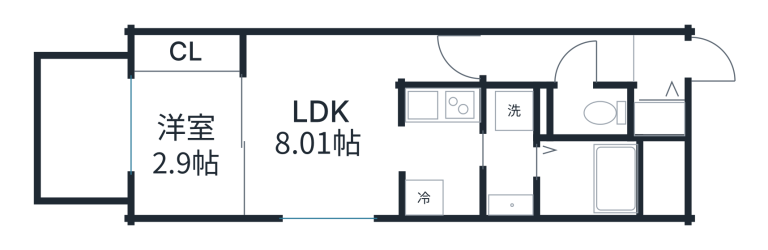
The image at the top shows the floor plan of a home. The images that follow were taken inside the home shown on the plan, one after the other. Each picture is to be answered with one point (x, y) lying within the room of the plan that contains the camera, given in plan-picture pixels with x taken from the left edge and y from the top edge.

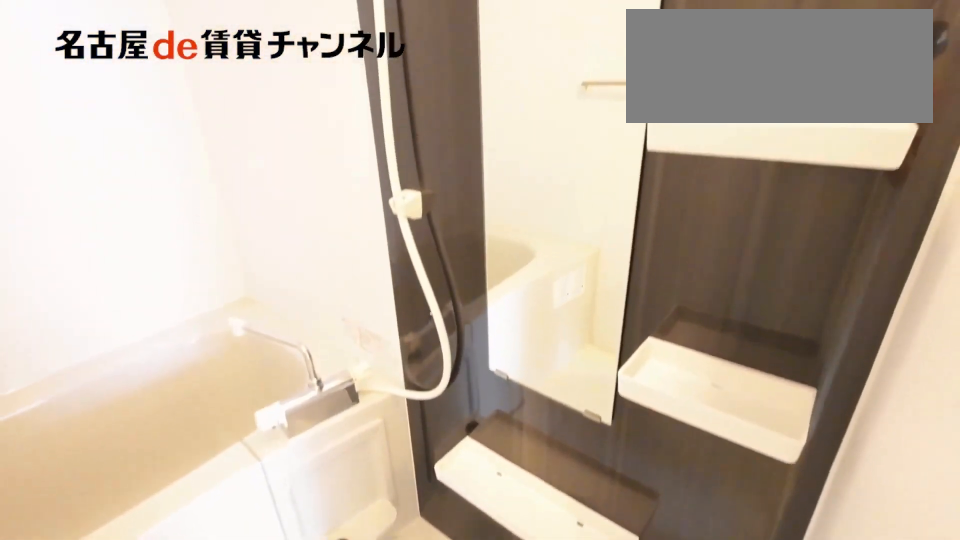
(590, 183)
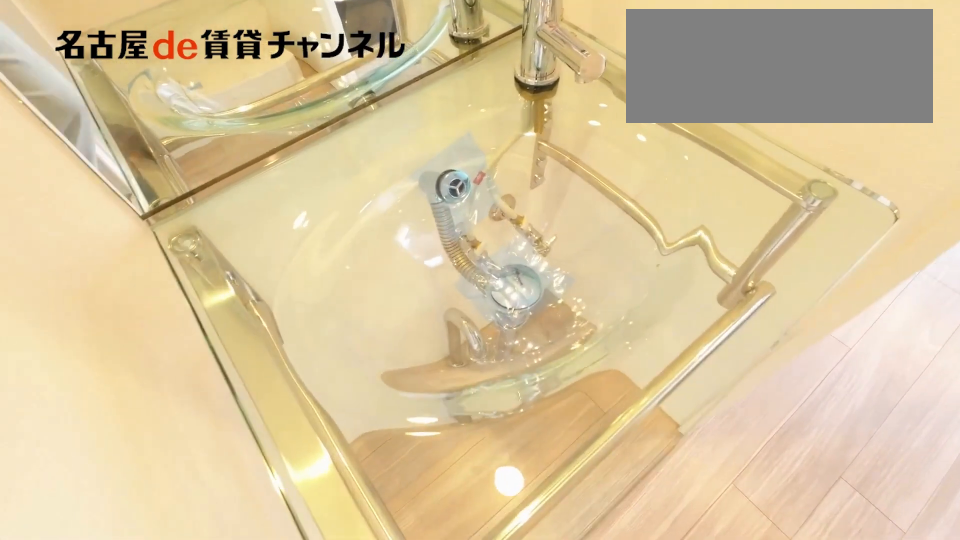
(511, 198)
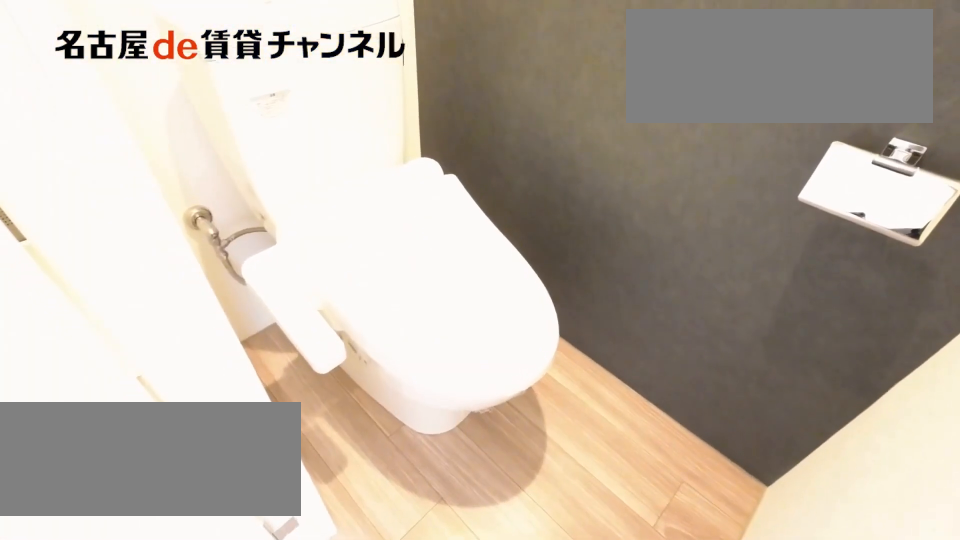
(585, 115)
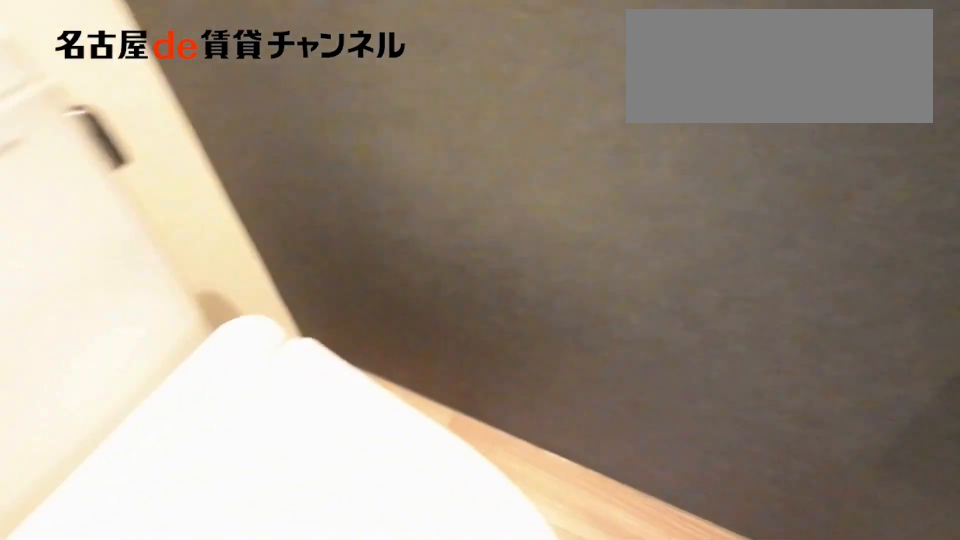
(585, 115)
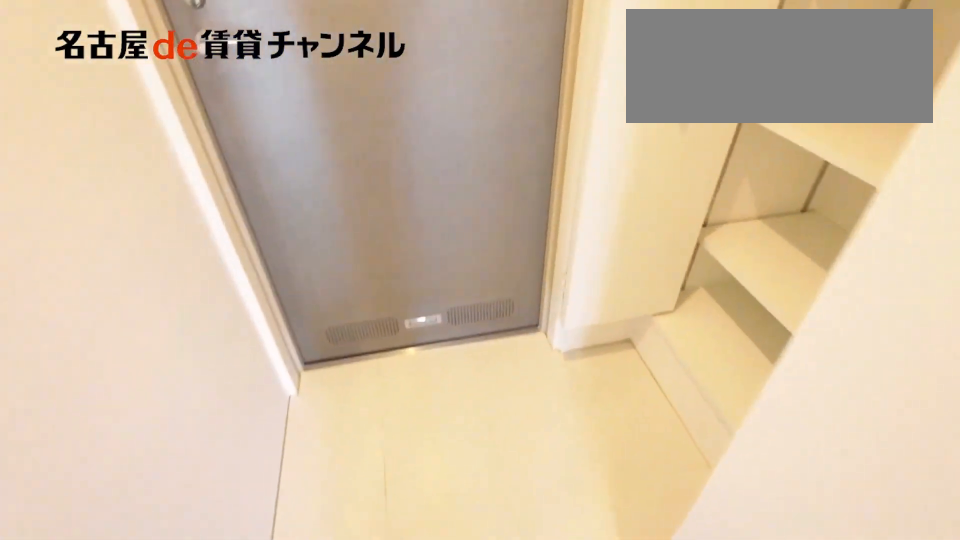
(661, 84)
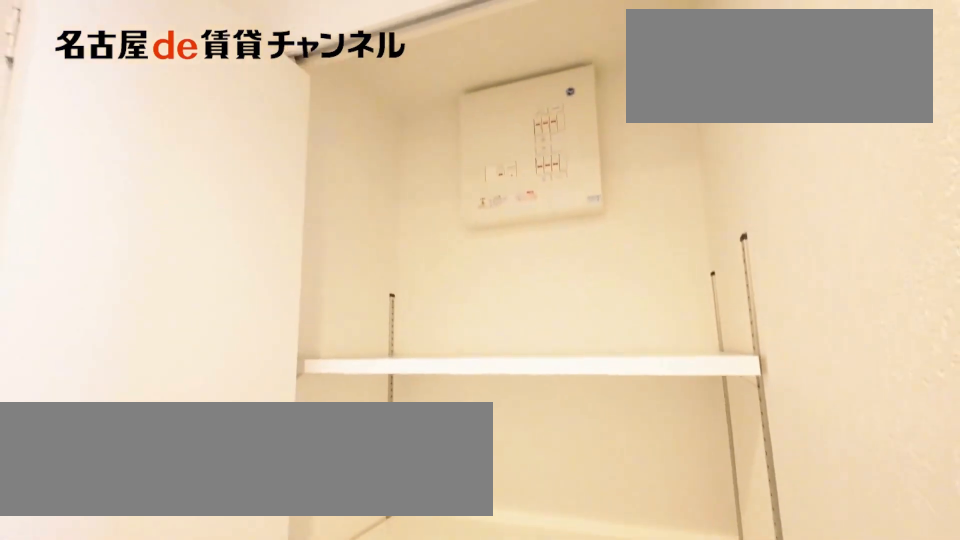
(661, 84)
